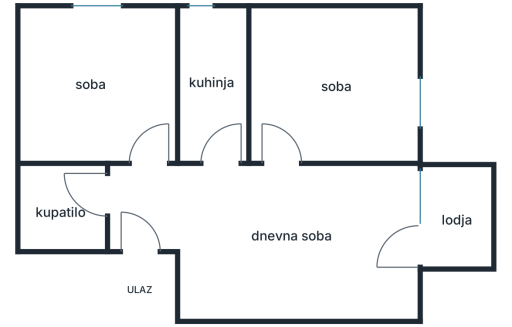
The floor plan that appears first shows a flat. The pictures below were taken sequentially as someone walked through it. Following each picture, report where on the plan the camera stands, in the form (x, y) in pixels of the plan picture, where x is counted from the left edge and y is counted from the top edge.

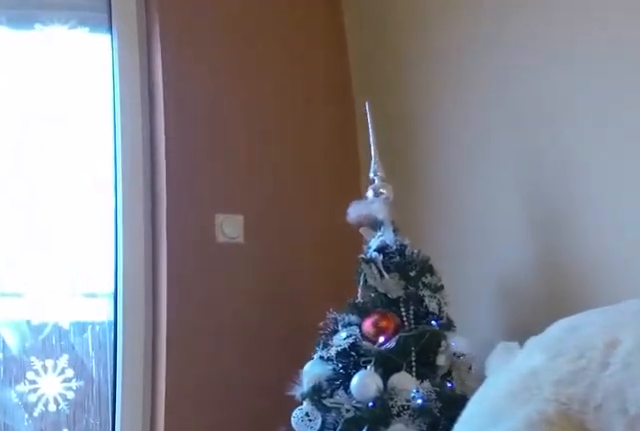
(308, 223)
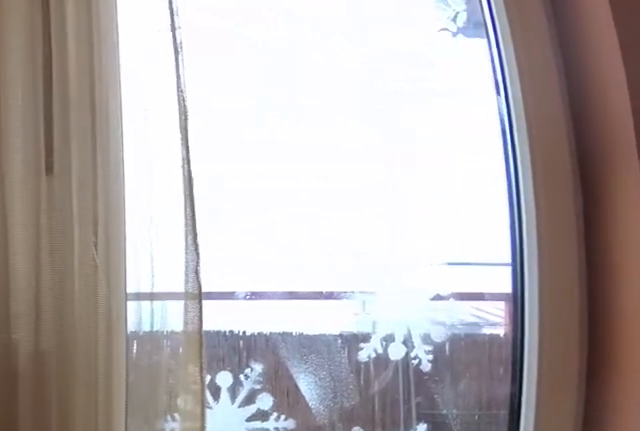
(367, 244)
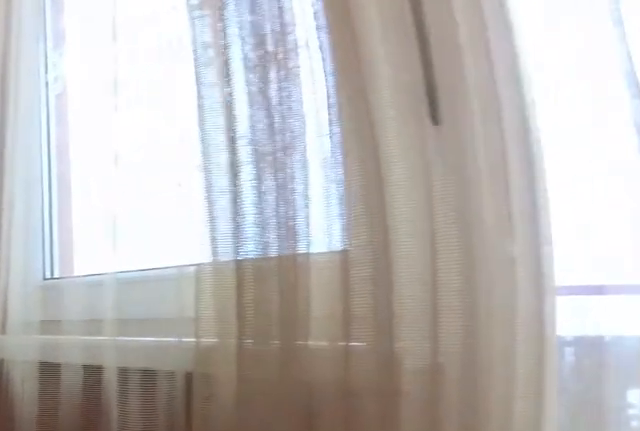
(367, 244)
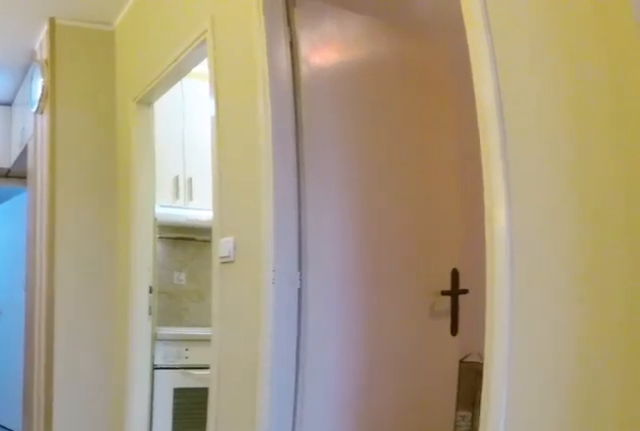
(361, 193)
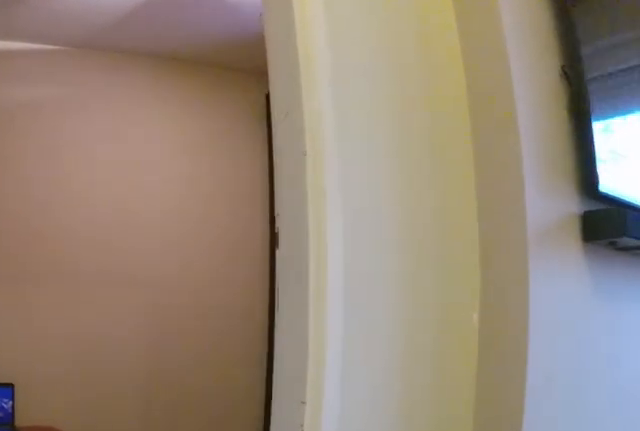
(279, 202)
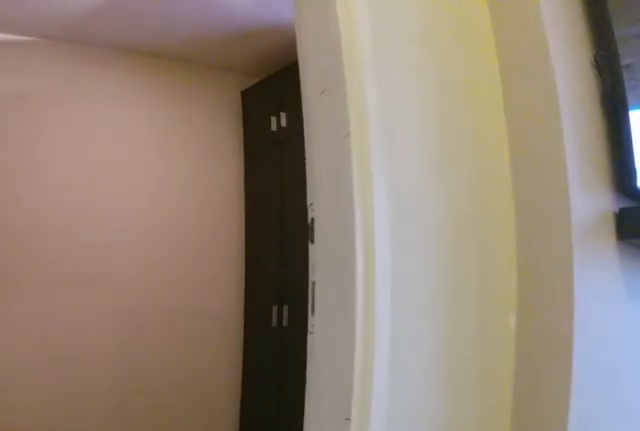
(277, 197)
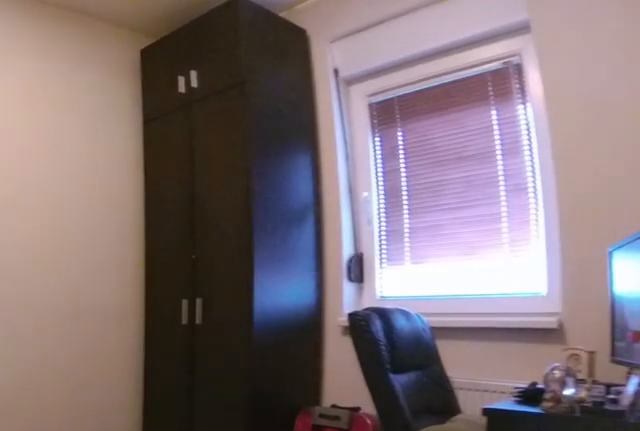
(279, 166)
